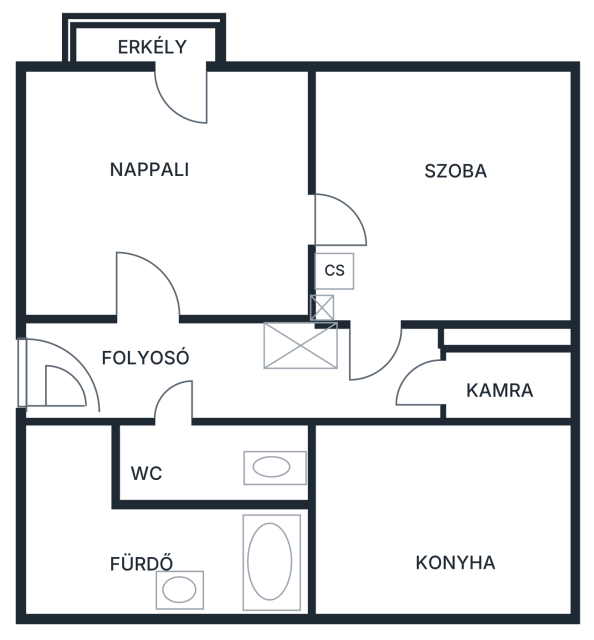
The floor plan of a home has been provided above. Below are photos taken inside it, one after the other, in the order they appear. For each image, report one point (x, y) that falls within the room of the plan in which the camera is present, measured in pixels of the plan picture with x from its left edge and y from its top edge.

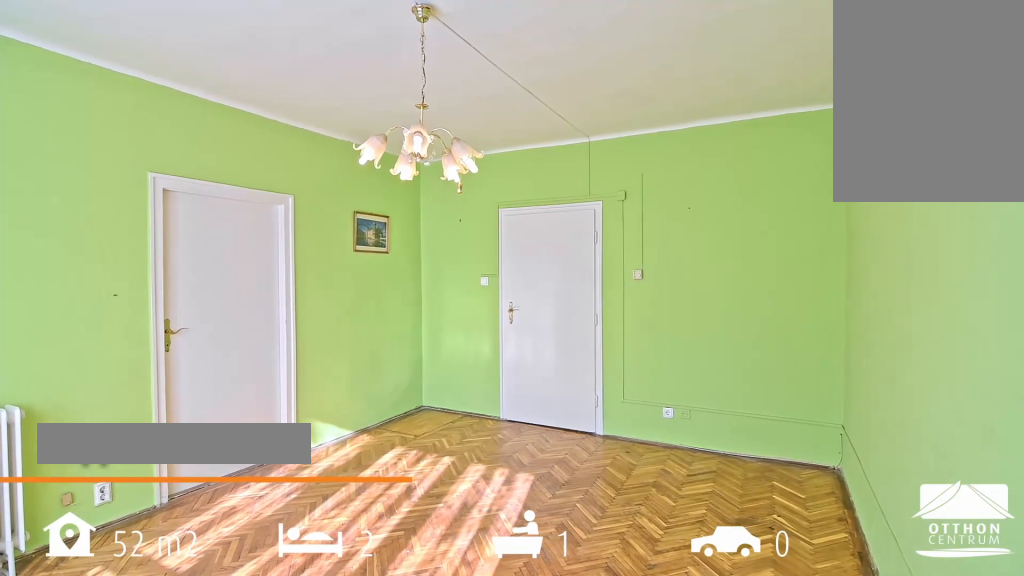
(182, 207)
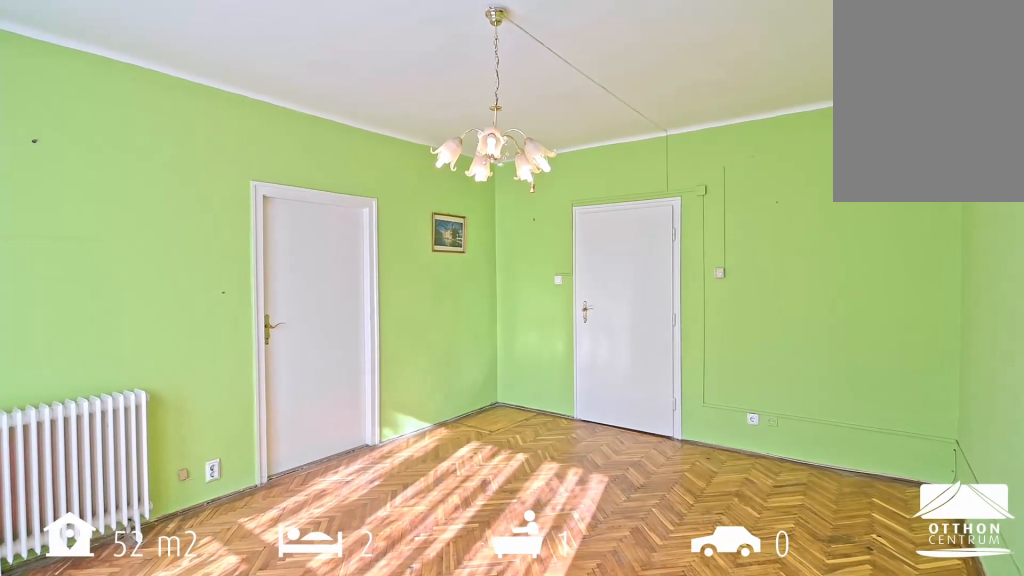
(182, 207)
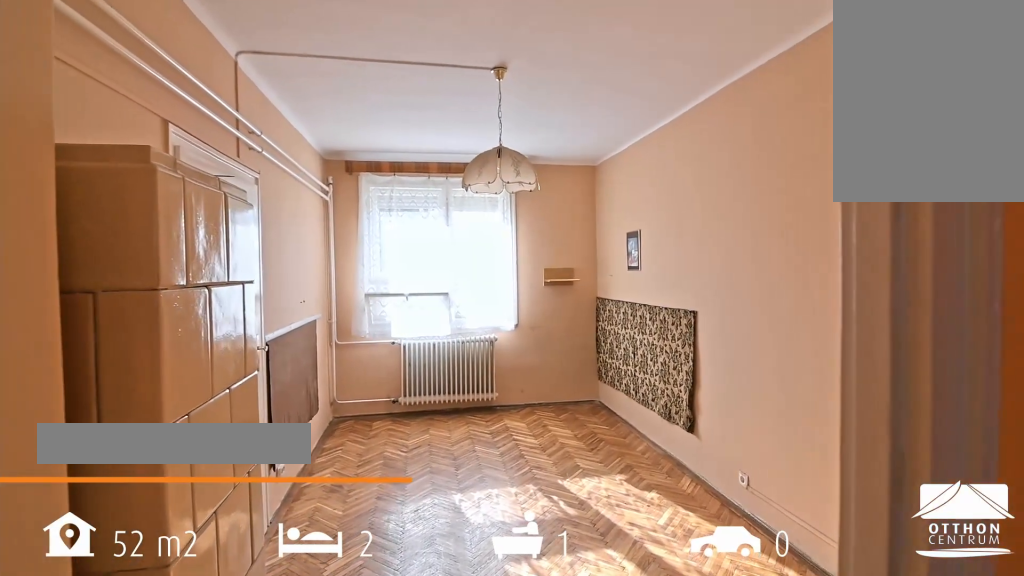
(459, 214)
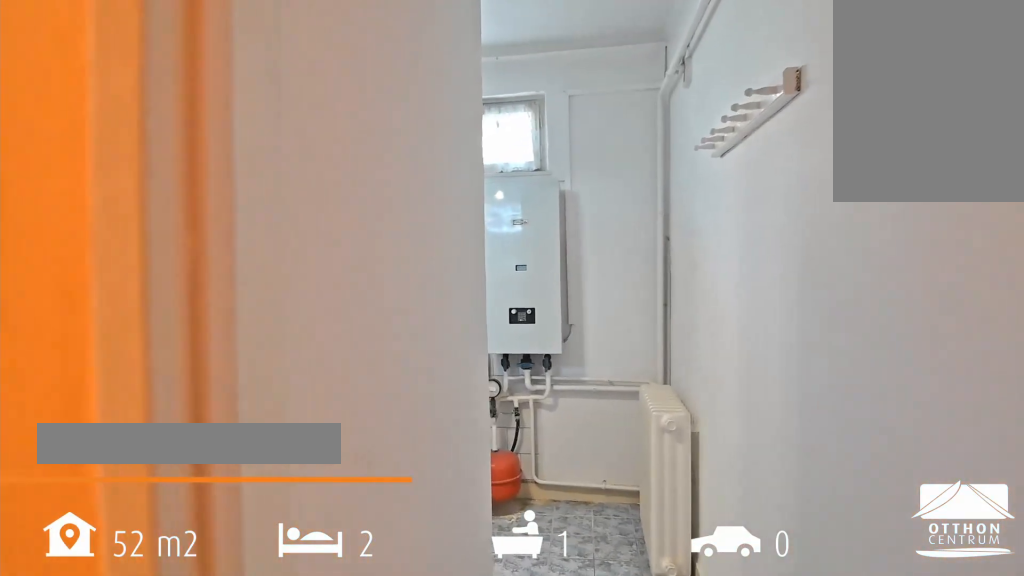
(81, 556)
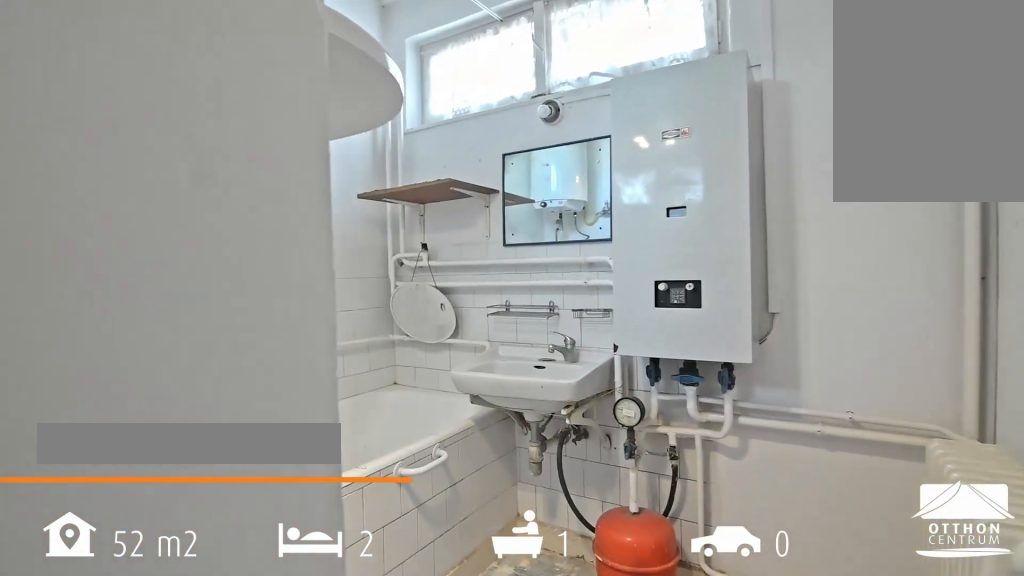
(81, 554)
